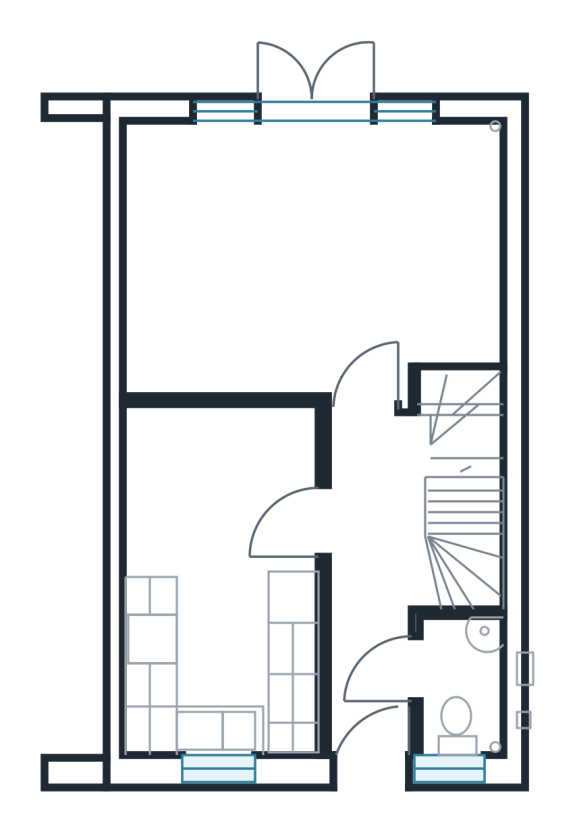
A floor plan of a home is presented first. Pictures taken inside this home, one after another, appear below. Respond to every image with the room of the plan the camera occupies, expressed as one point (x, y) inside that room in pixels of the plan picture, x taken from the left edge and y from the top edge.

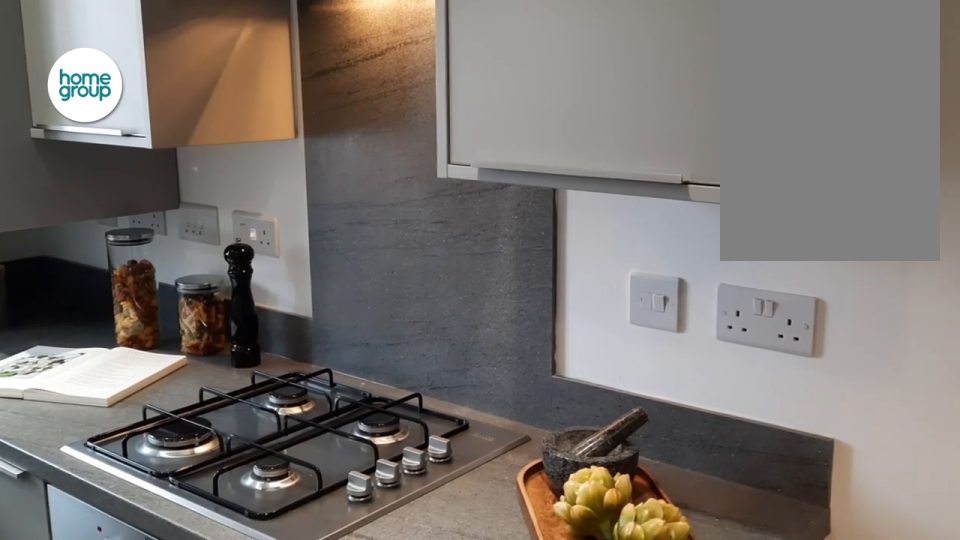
(224, 534)
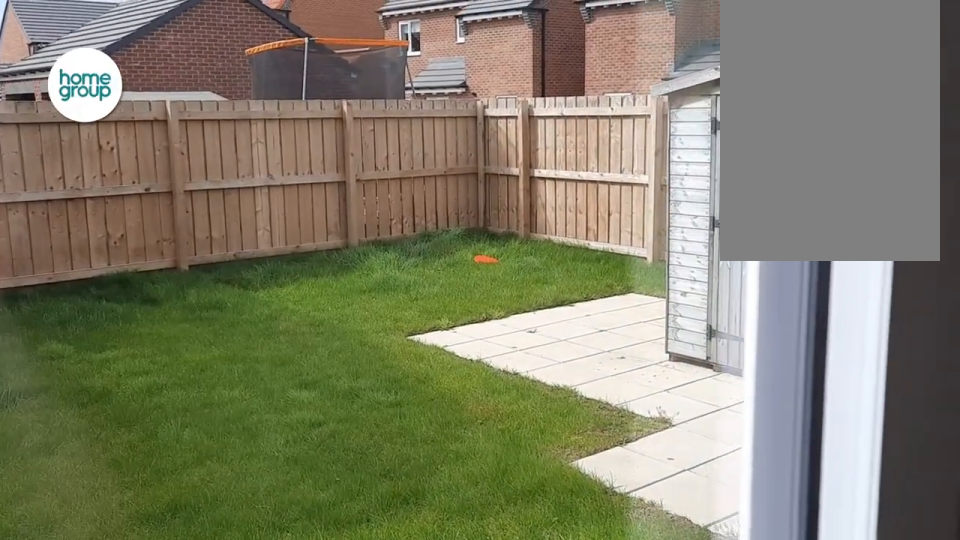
(312, 259)
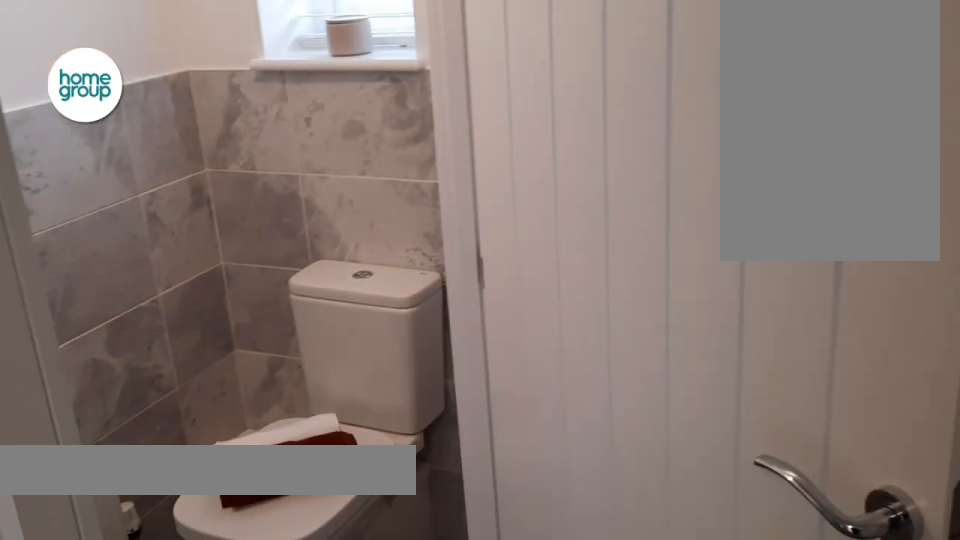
(458, 683)
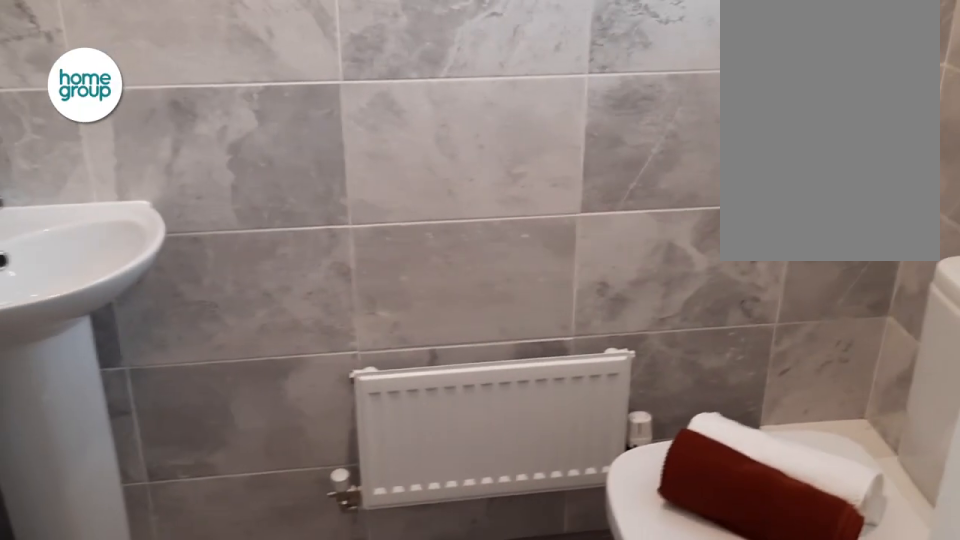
(458, 683)
